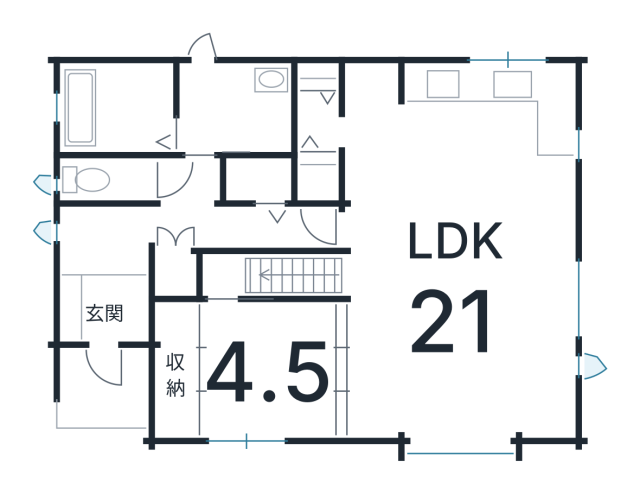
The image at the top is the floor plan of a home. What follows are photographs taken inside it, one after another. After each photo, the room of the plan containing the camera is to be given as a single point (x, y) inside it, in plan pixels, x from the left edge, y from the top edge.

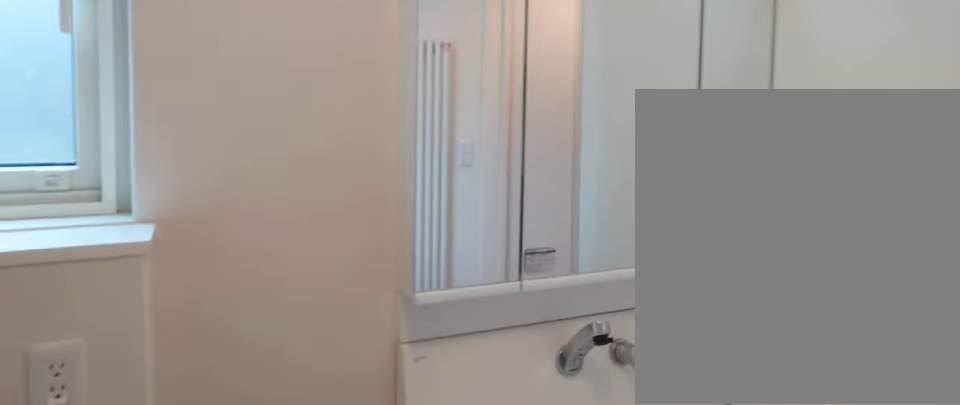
(237, 112)
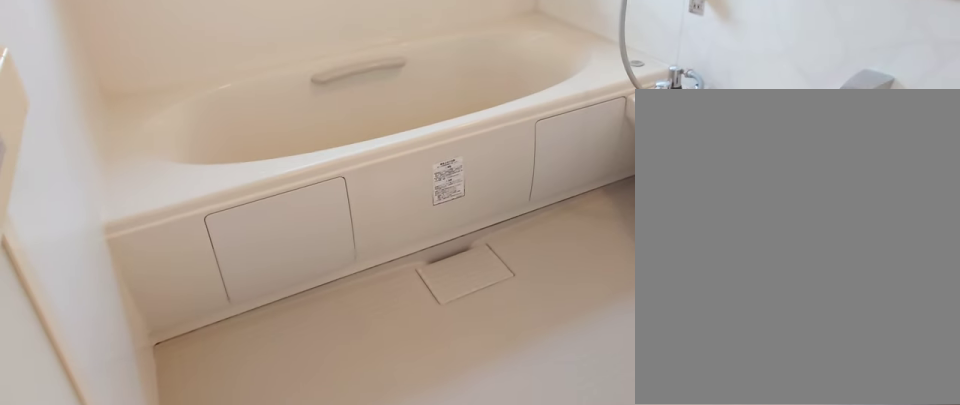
(108, 111)
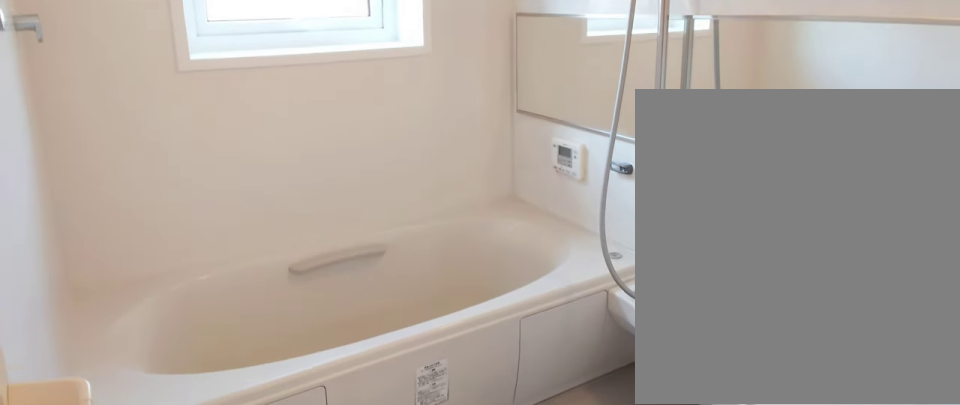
(108, 111)
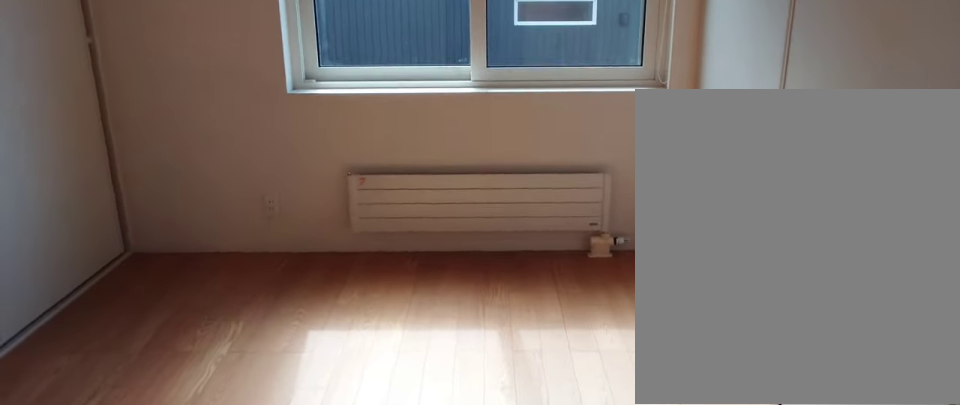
(271, 382)
